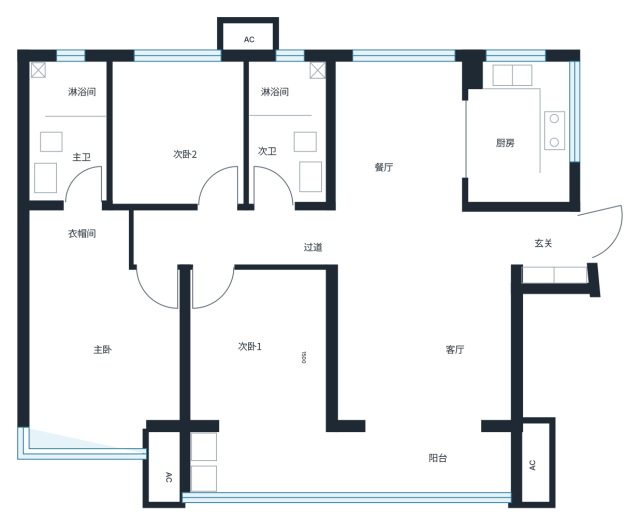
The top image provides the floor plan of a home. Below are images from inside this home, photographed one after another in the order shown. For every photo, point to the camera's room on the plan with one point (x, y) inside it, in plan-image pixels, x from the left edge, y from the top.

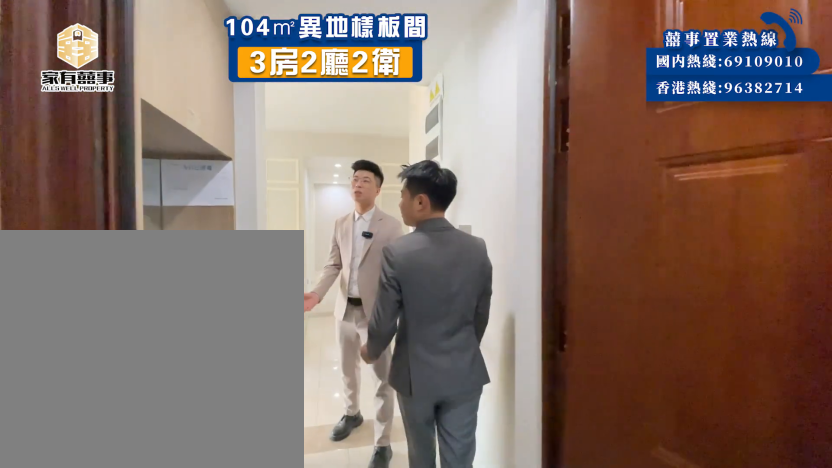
(476, 232)
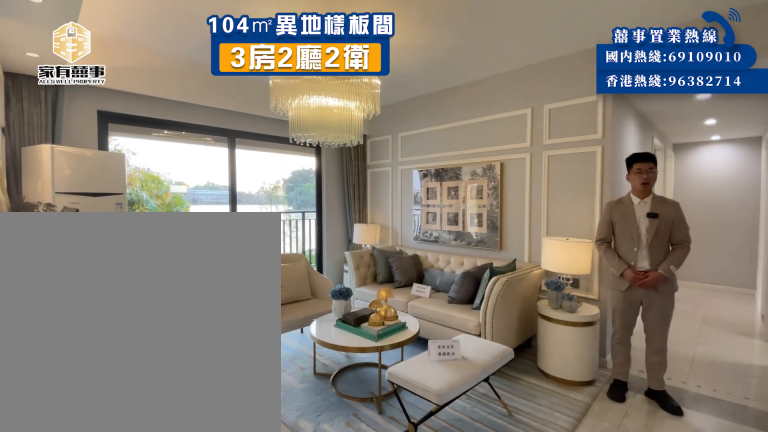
(429, 233)
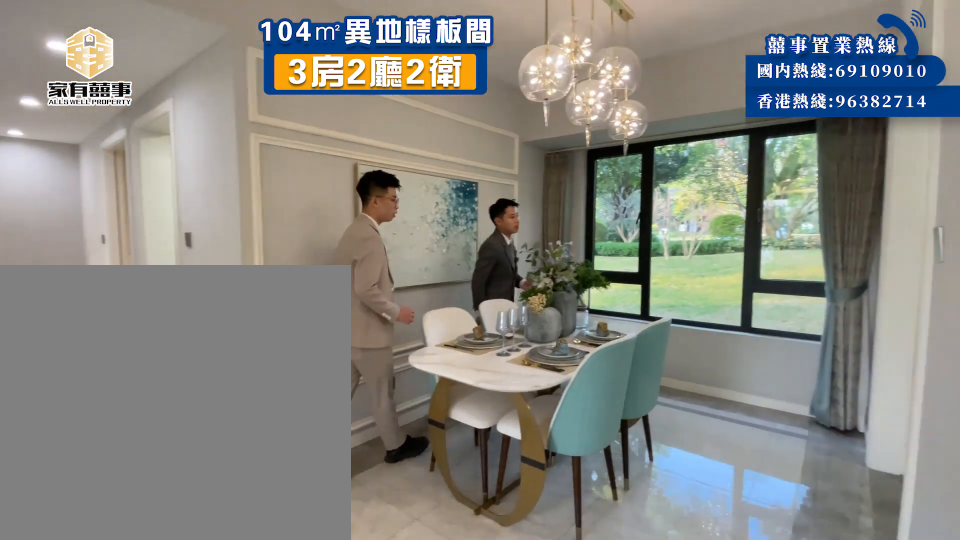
(430, 167)
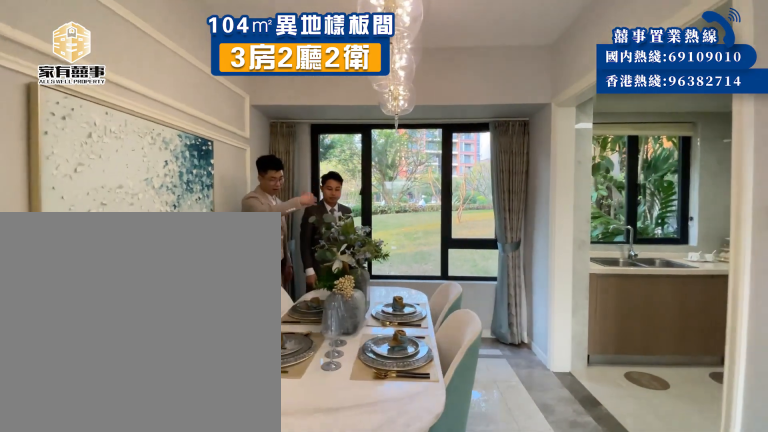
(430, 141)
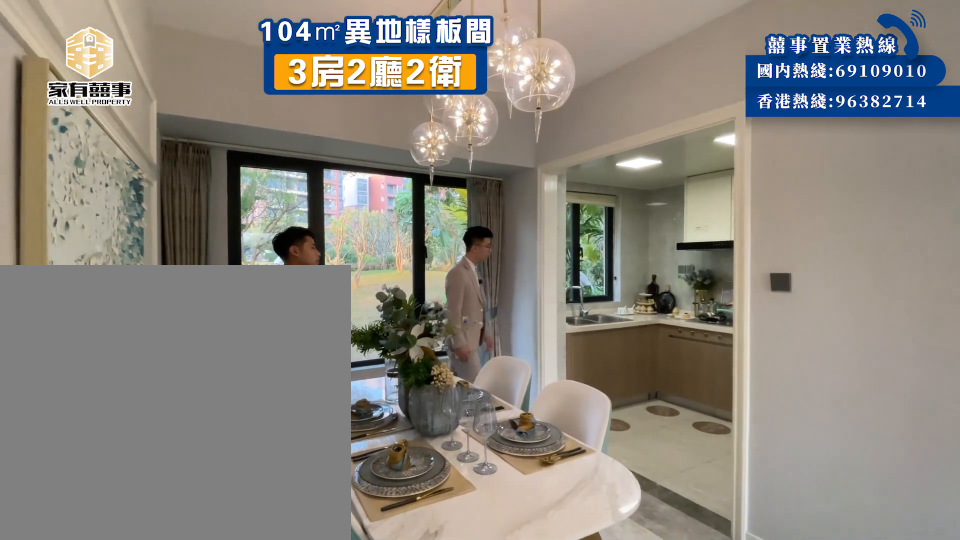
(437, 140)
